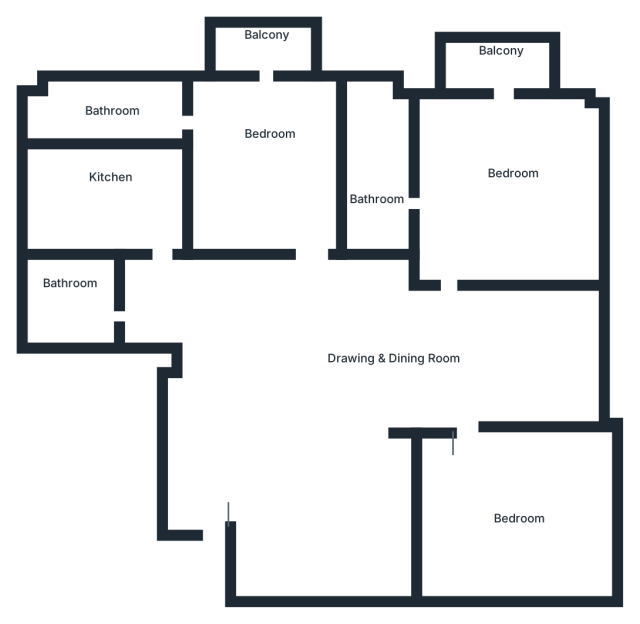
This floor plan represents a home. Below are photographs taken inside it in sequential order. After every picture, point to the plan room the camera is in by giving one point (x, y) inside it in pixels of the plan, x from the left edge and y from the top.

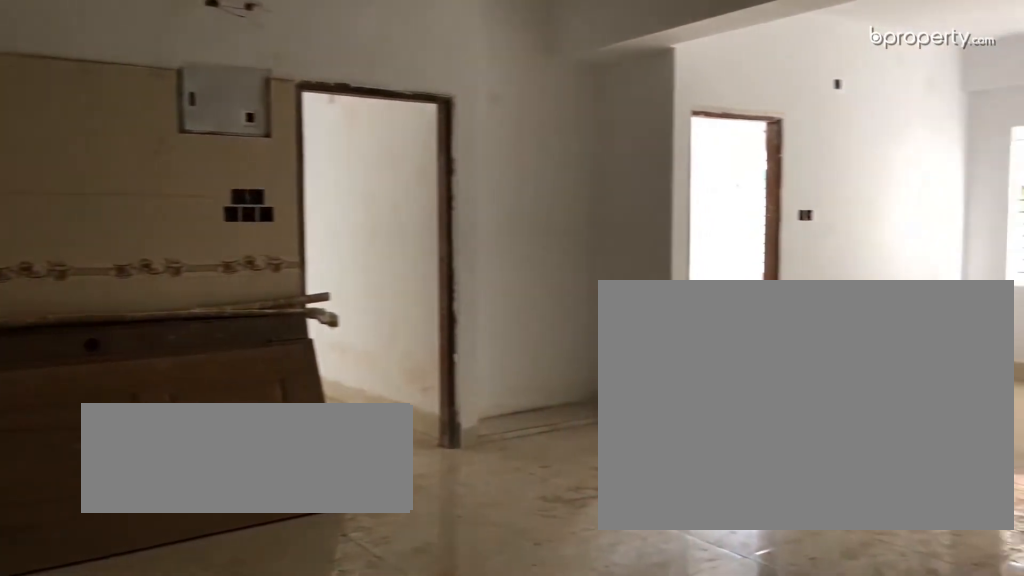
(299, 429)
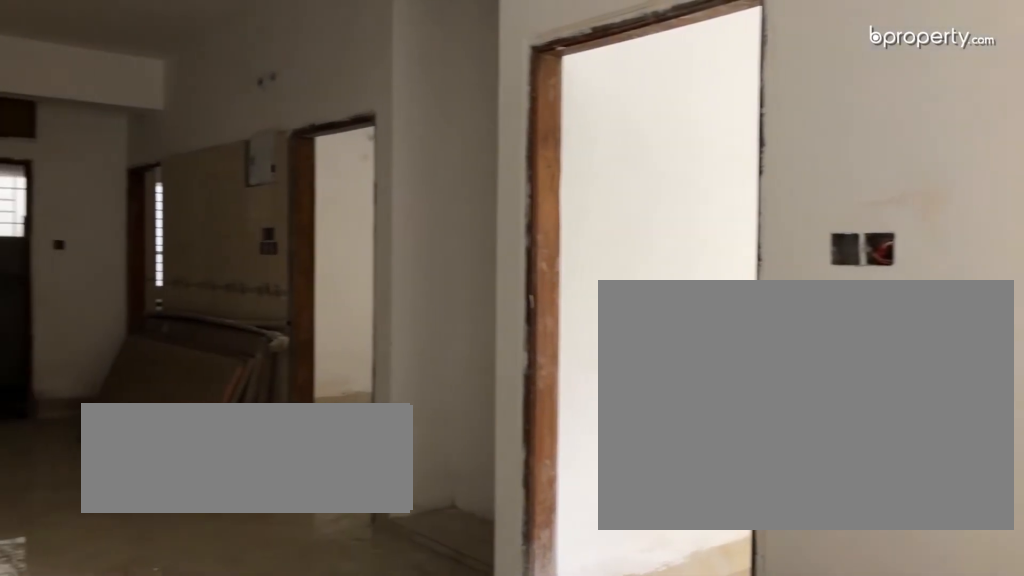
(298, 413)
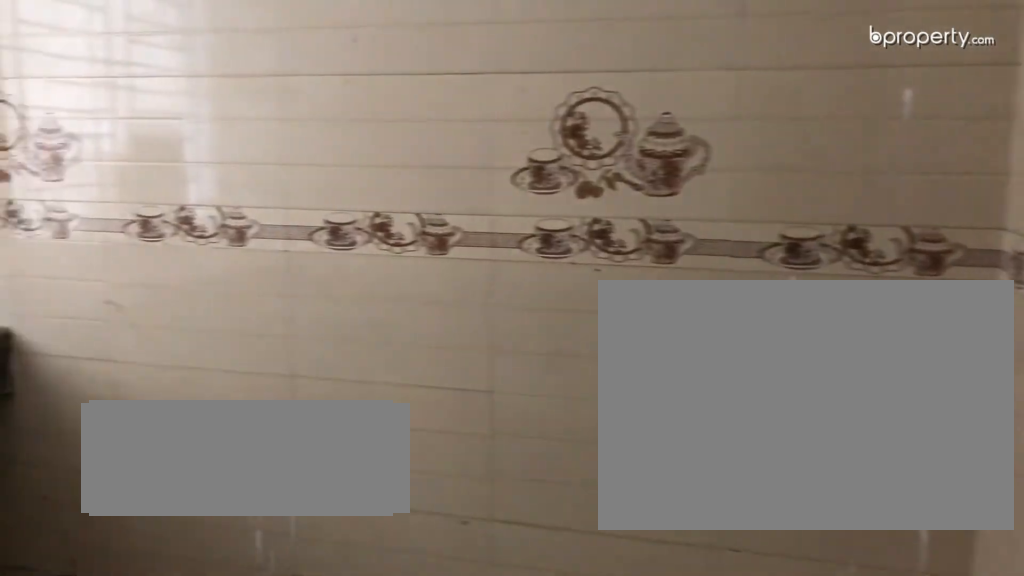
(116, 202)
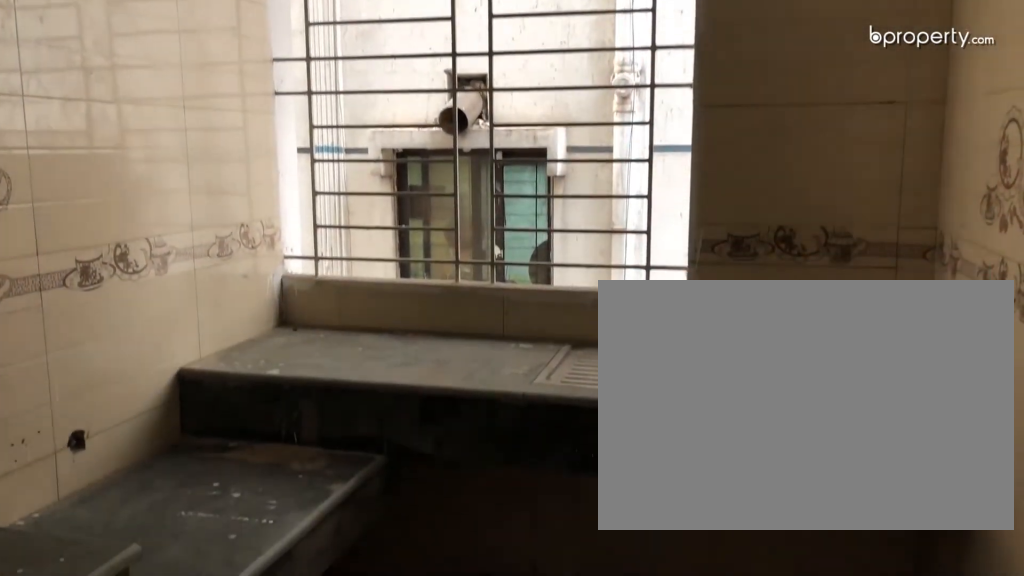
(120, 202)
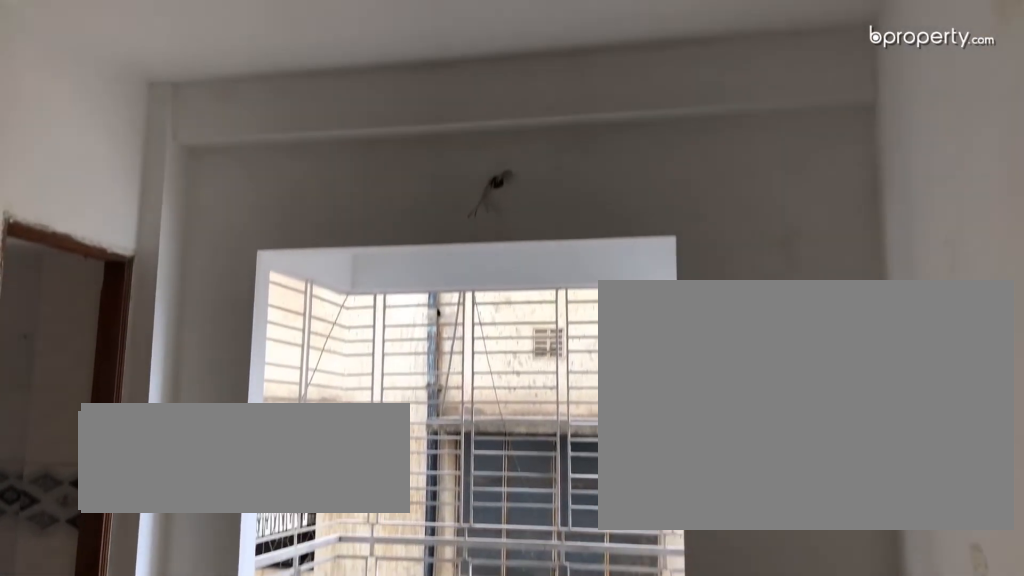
(273, 173)
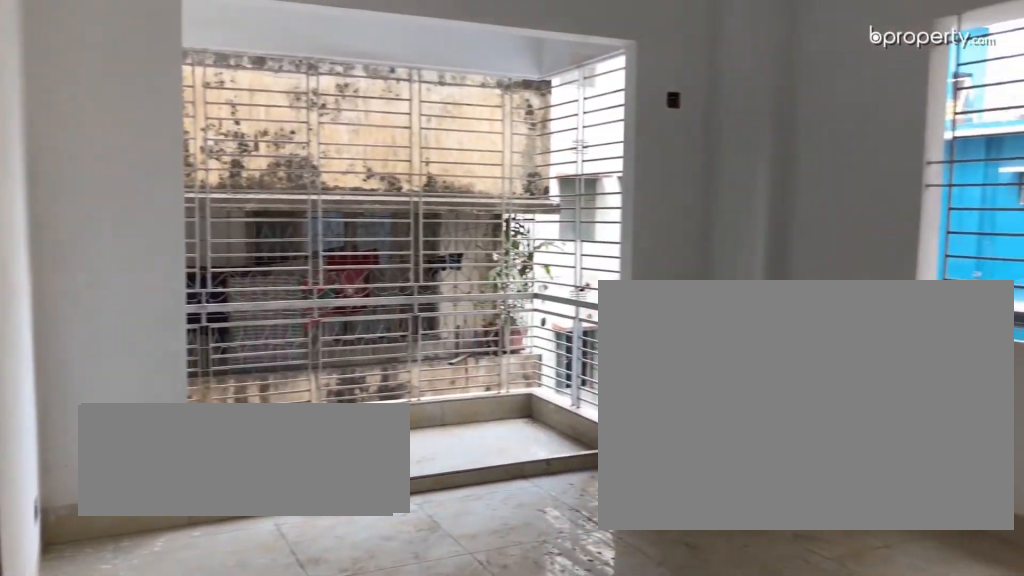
(505, 200)
